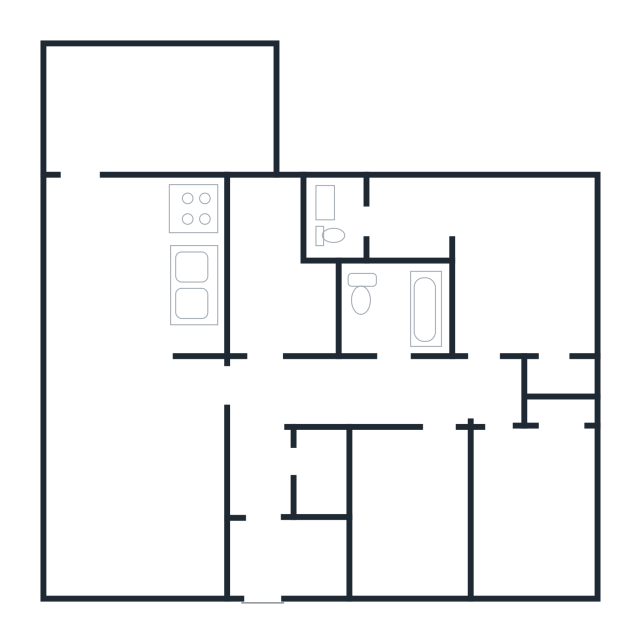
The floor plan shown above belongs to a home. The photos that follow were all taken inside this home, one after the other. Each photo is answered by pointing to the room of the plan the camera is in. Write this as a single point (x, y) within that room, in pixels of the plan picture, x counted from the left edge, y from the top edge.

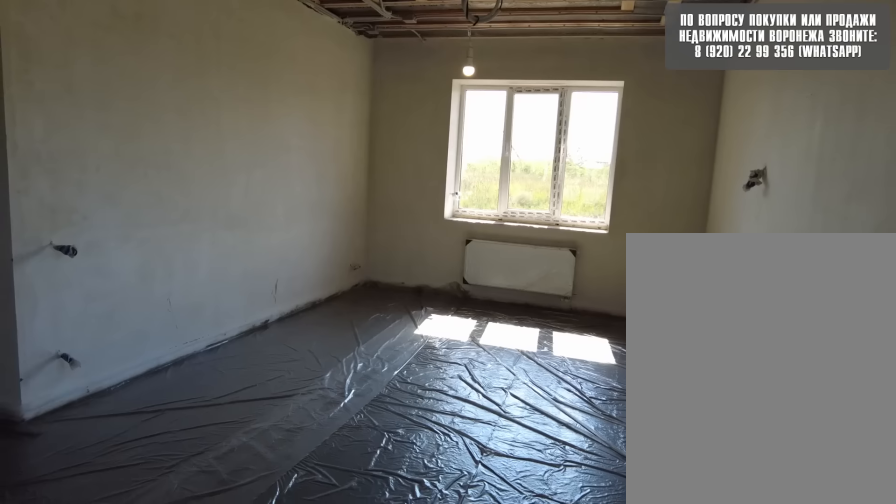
(107, 291)
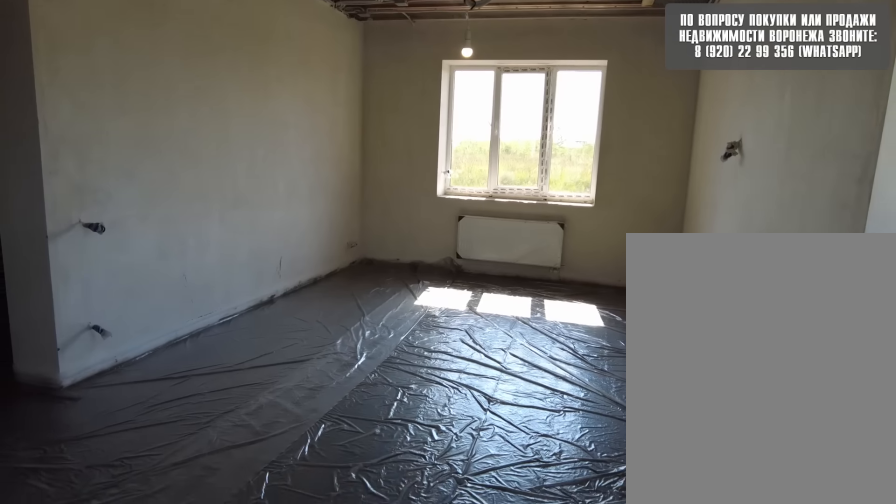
(109, 273)
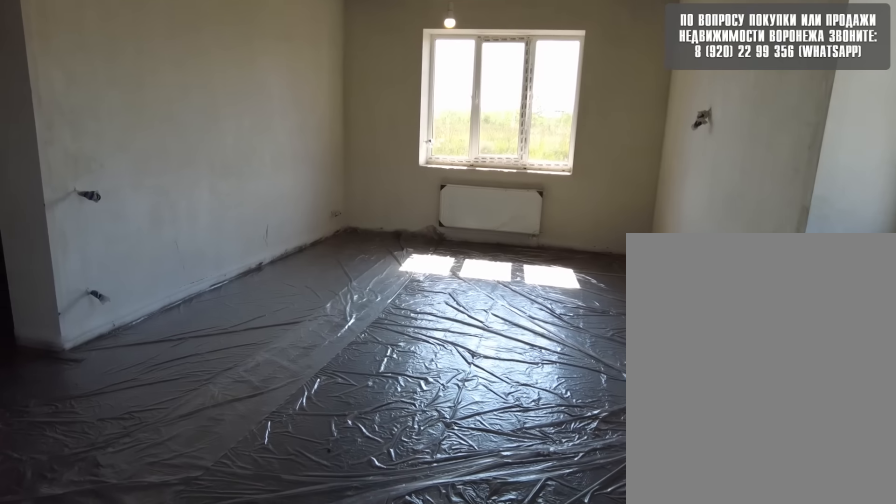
(109, 255)
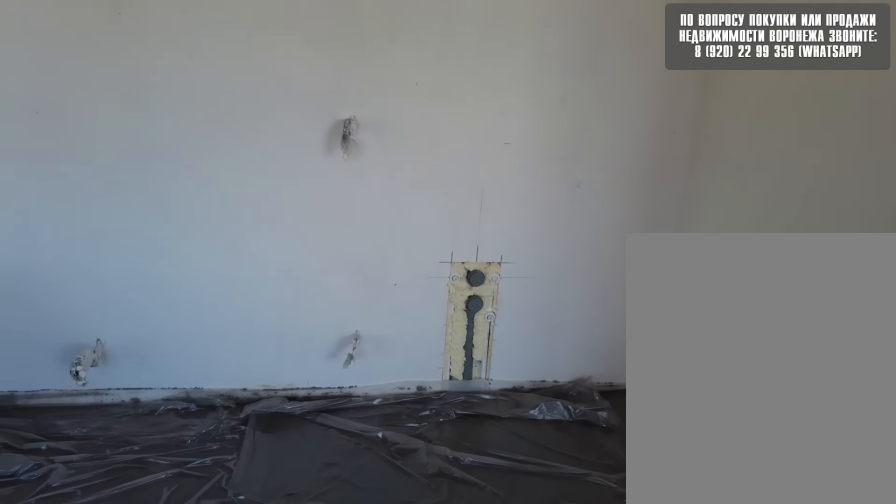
(110, 231)
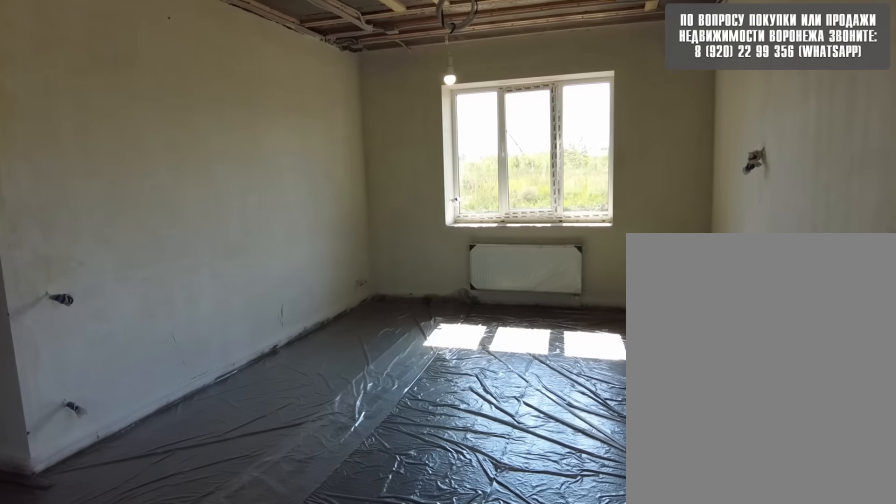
(110, 231)
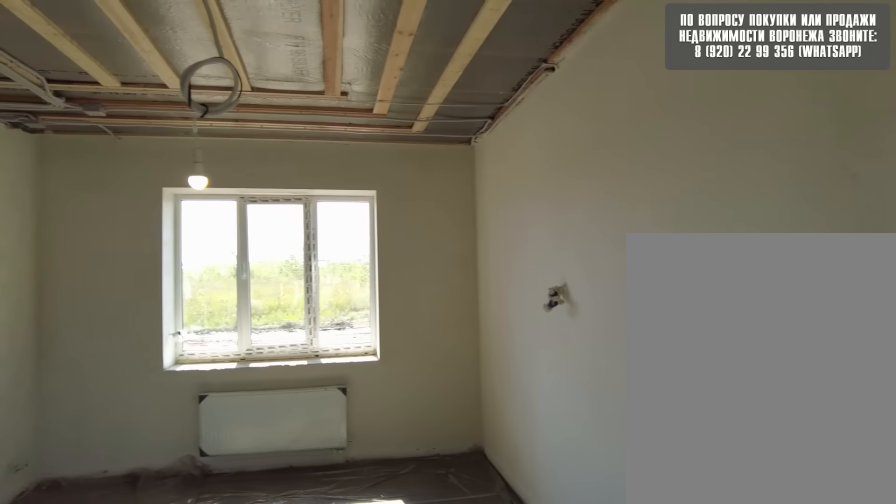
(110, 231)
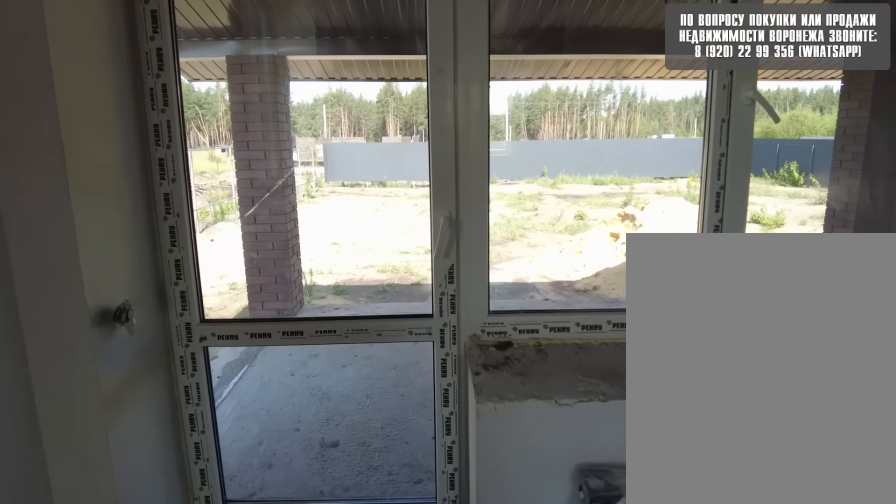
(112, 223)
